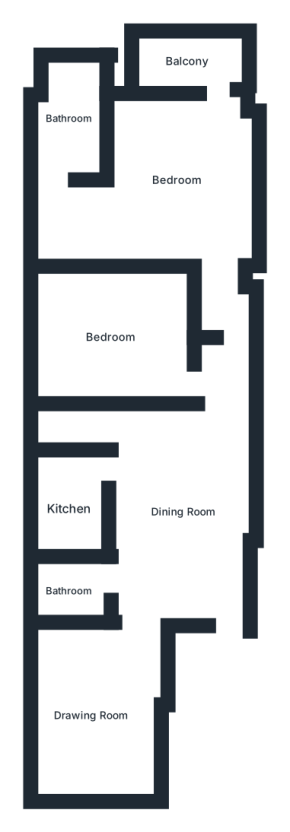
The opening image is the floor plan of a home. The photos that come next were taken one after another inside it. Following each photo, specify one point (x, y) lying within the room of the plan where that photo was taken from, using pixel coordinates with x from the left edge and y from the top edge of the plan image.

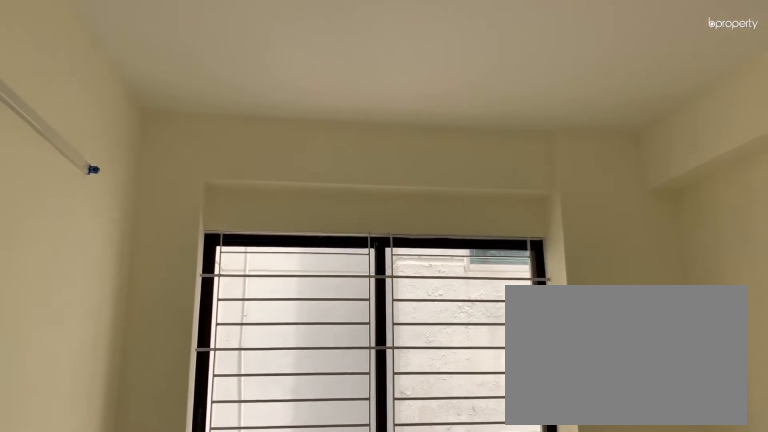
(92, 715)
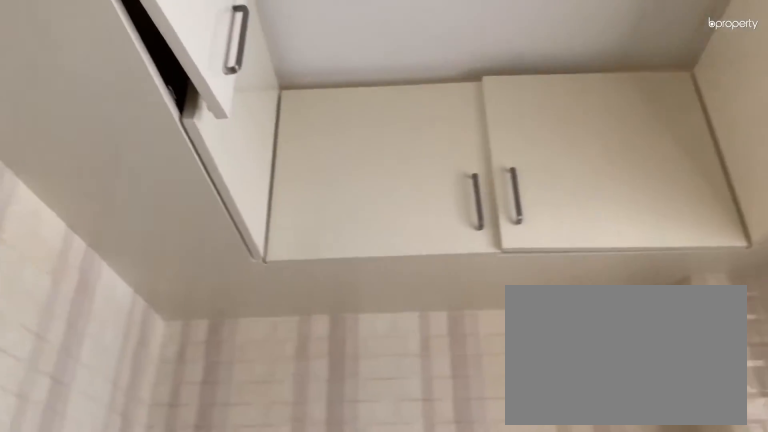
(69, 504)
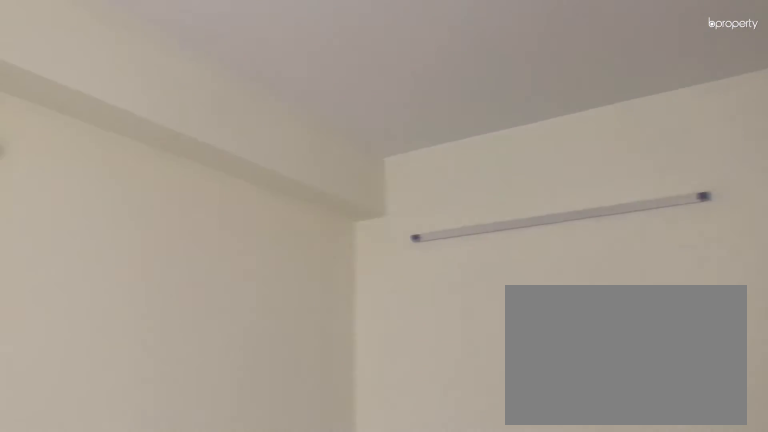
(110, 337)
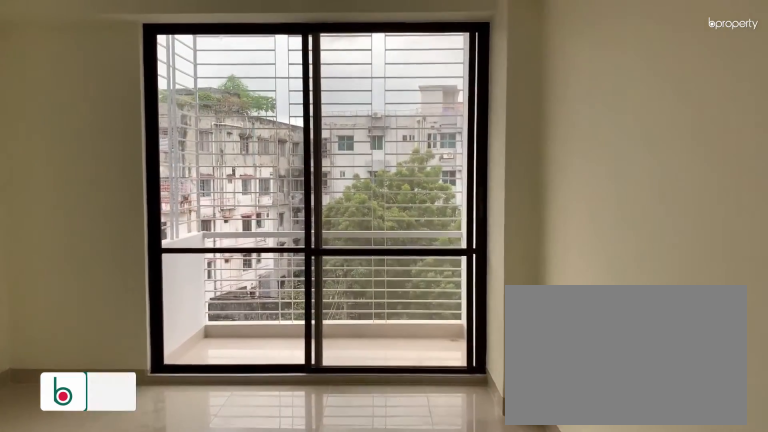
(171, 176)
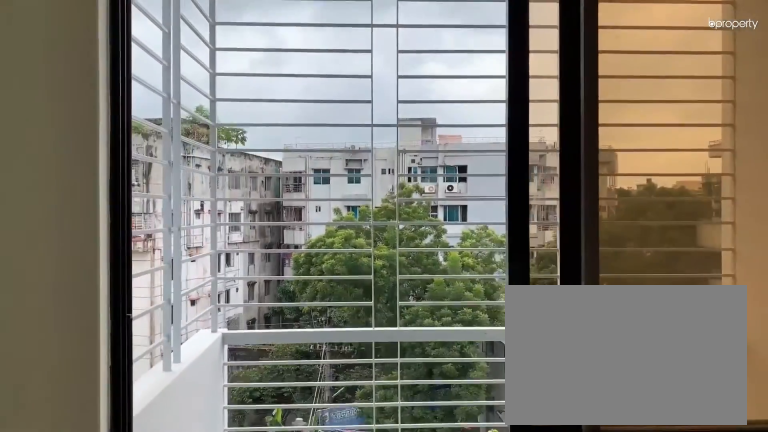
(187, 56)
